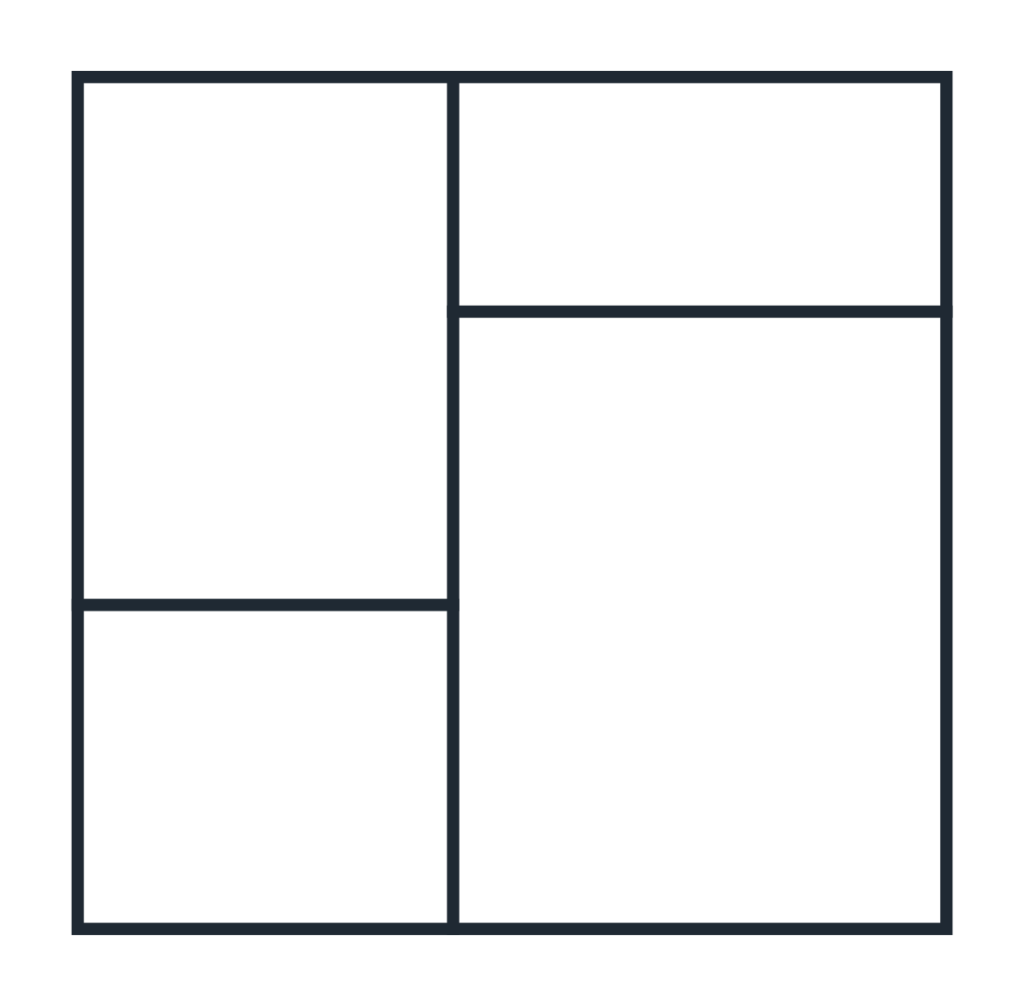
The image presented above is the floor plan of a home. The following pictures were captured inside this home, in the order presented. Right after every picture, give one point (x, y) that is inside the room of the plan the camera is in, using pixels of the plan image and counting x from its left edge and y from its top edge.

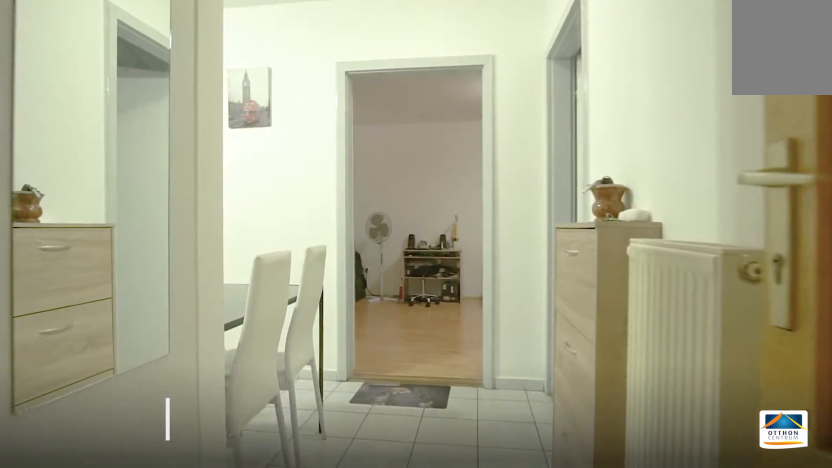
(768, 436)
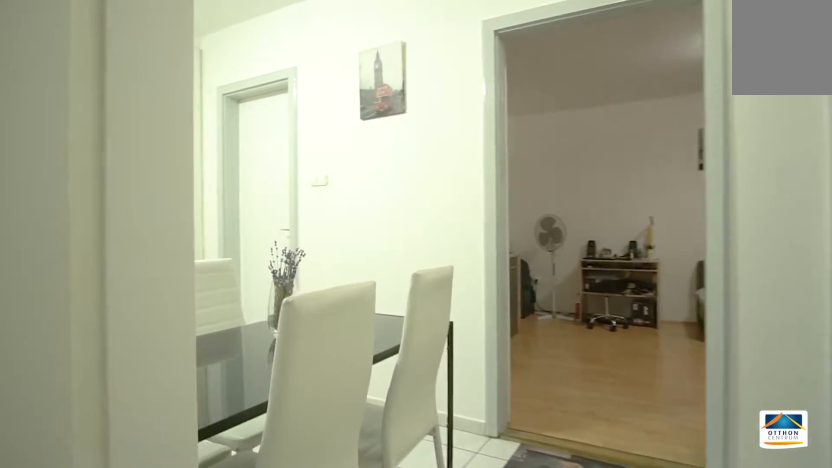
(768, 434)
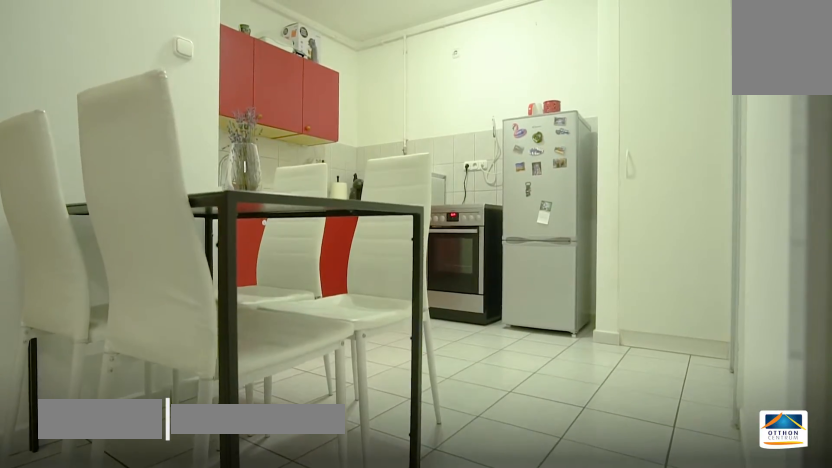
(691, 599)
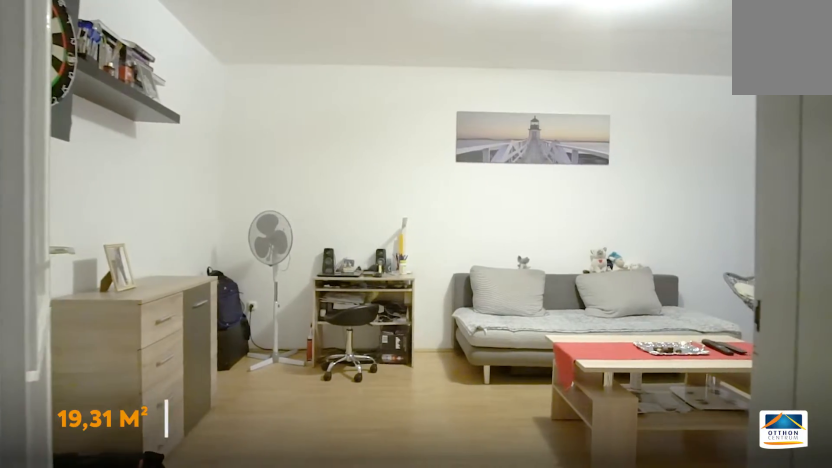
(306, 360)
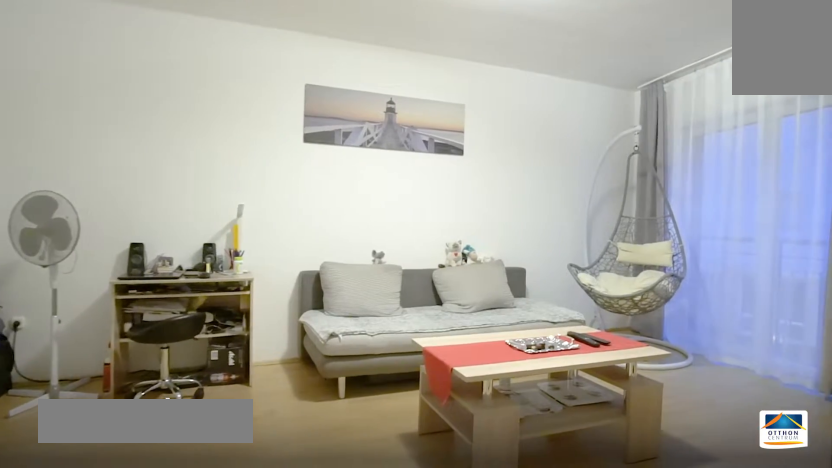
(306, 356)
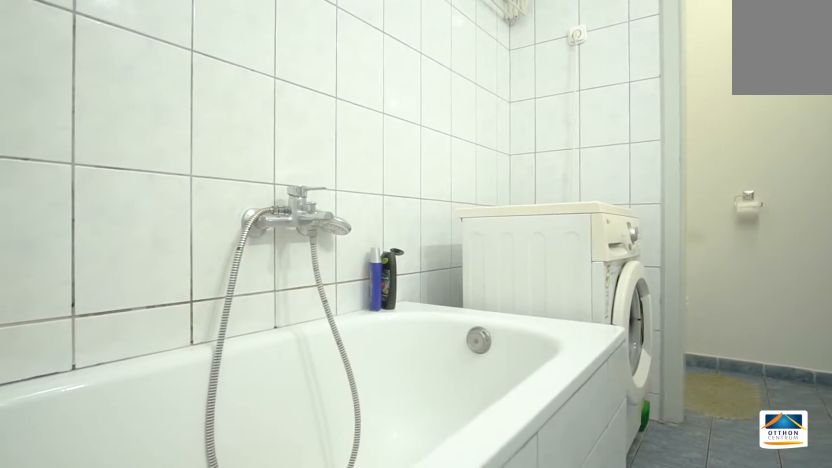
(273, 759)
